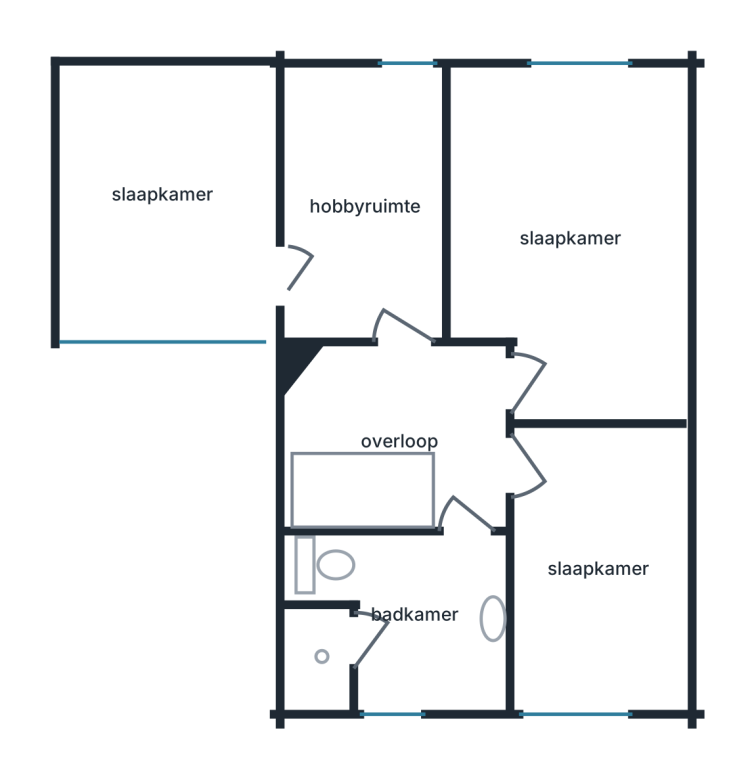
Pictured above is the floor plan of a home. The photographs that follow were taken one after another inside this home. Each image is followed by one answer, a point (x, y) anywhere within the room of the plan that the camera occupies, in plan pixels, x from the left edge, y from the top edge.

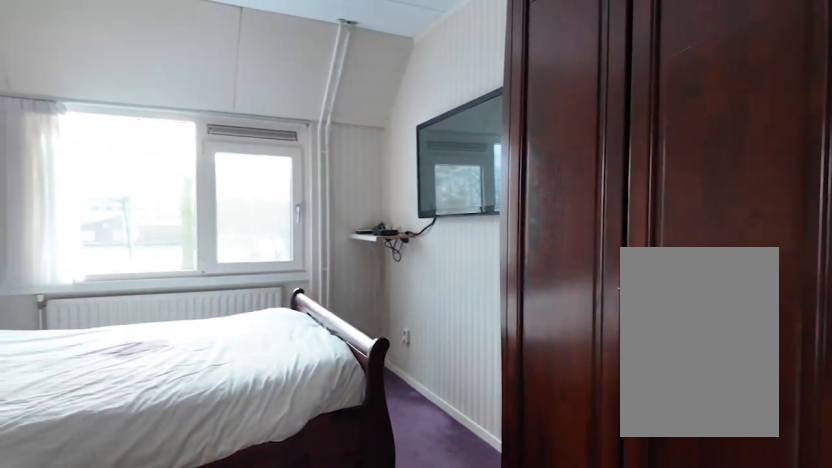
(572, 235)
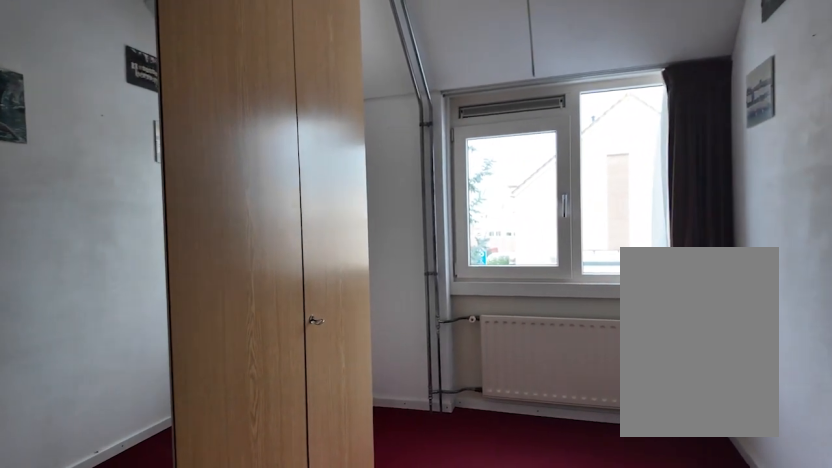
(598, 565)
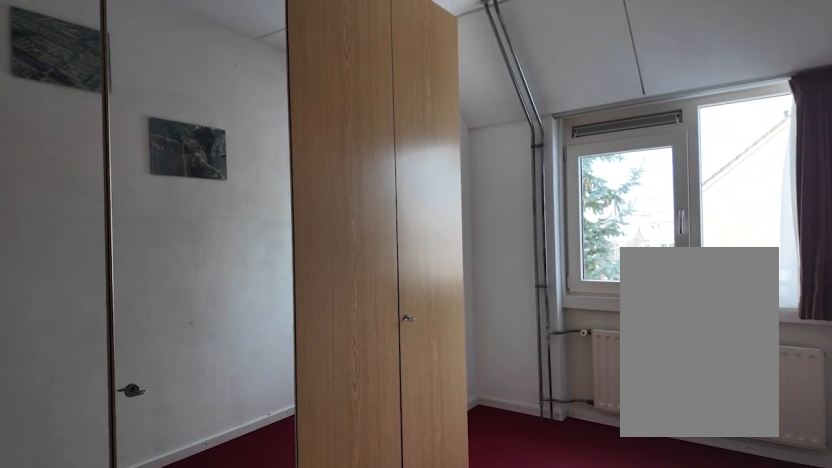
(598, 565)
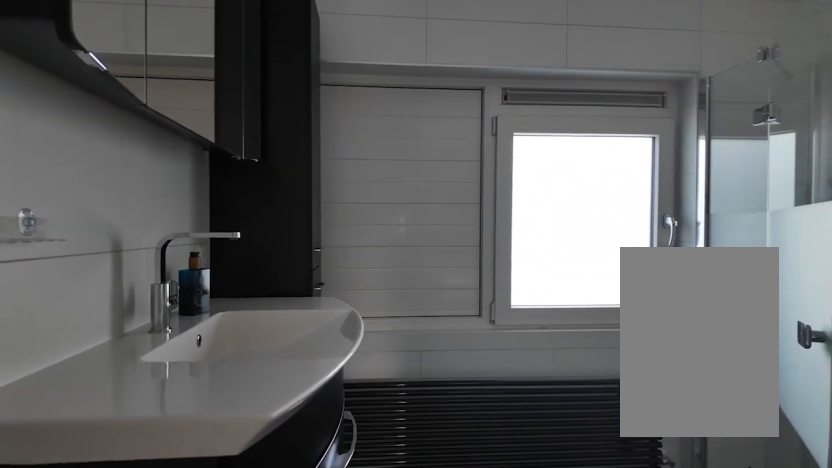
(399, 627)
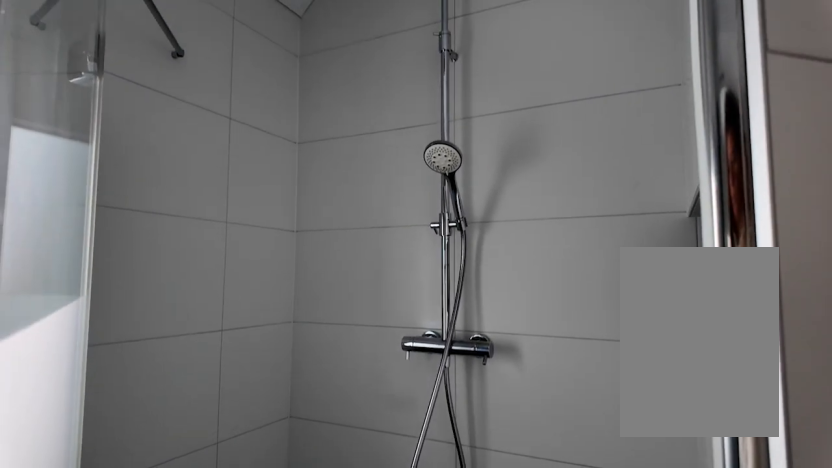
(399, 627)
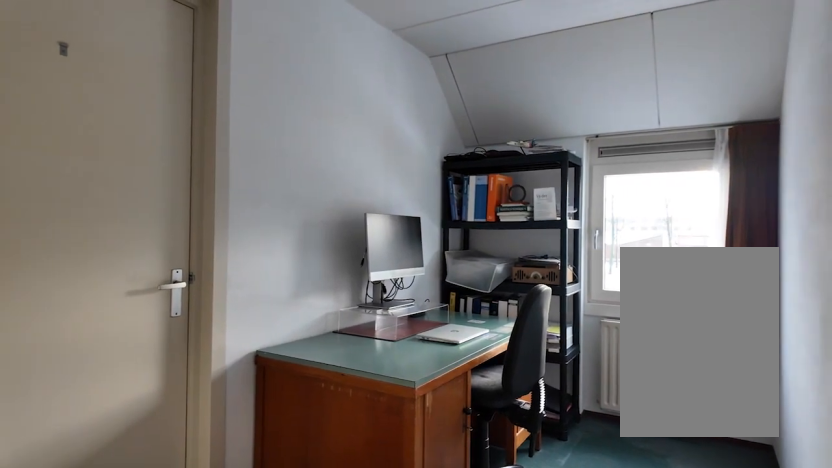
(363, 204)
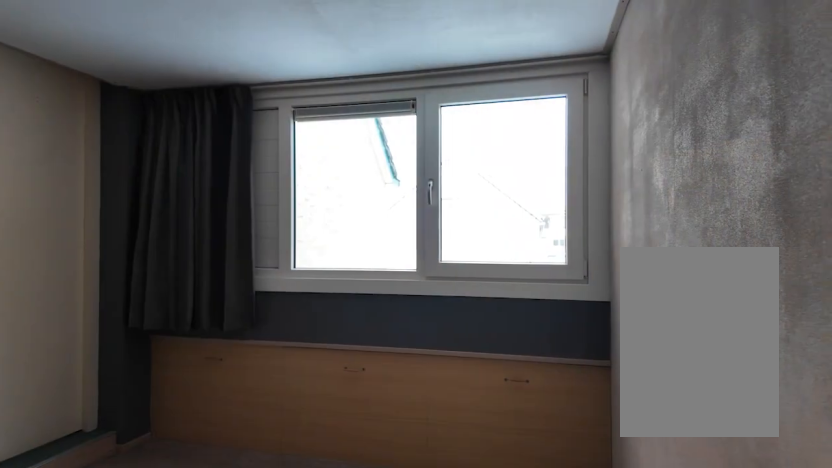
(166, 198)
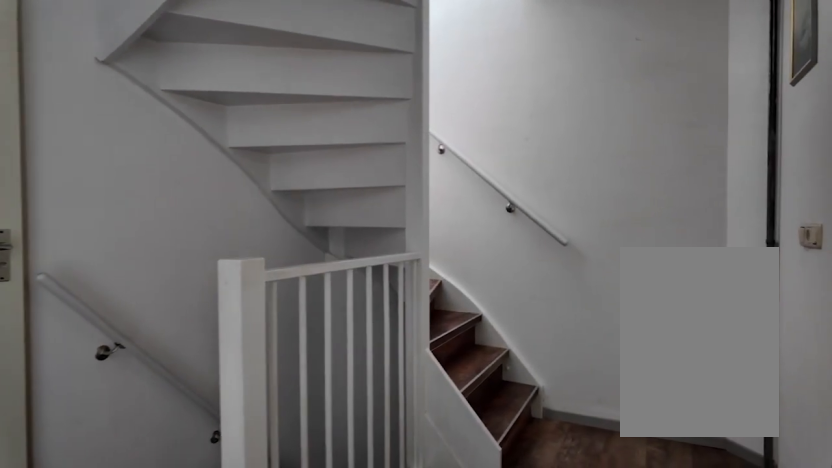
(413, 420)
